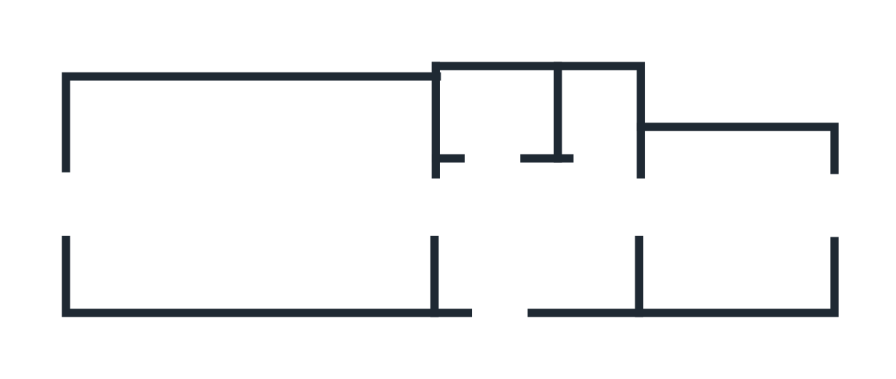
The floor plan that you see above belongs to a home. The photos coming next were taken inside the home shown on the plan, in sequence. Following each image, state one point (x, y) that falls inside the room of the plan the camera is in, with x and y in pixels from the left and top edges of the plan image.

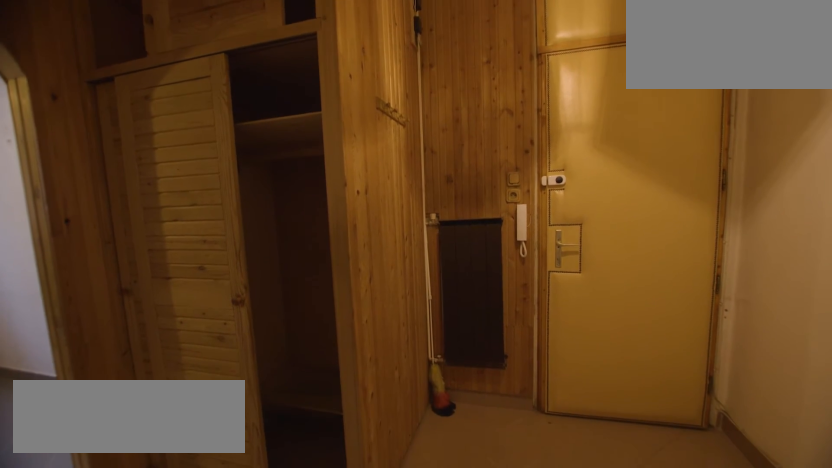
(542, 233)
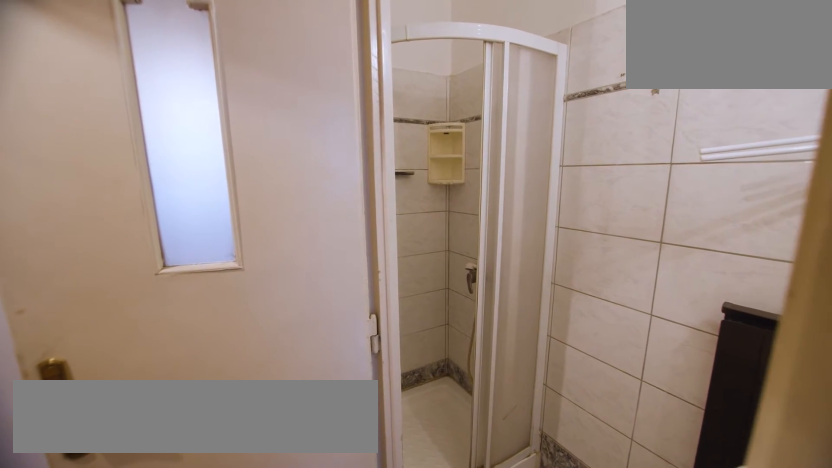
(503, 118)
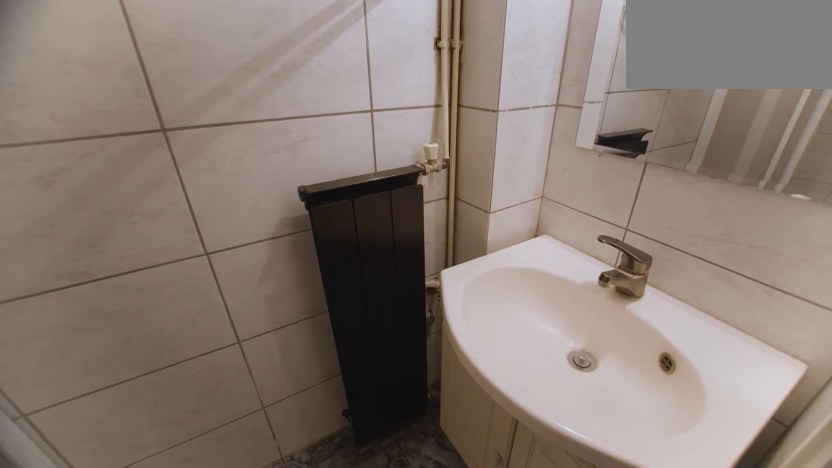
(504, 118)
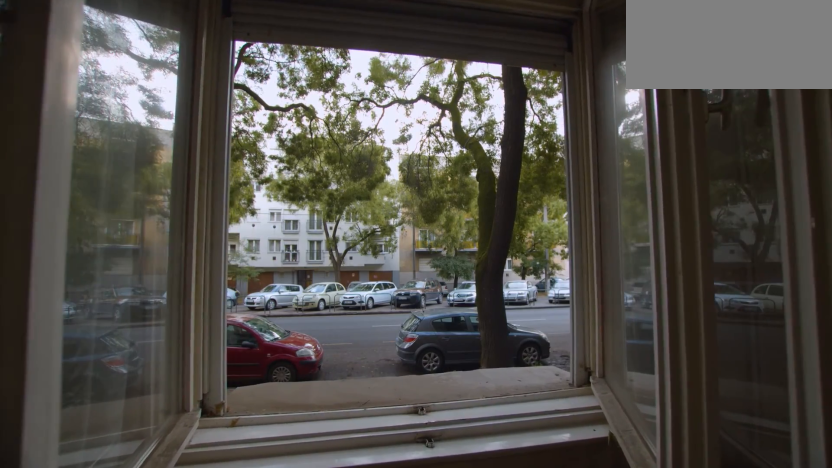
(258, 202)
